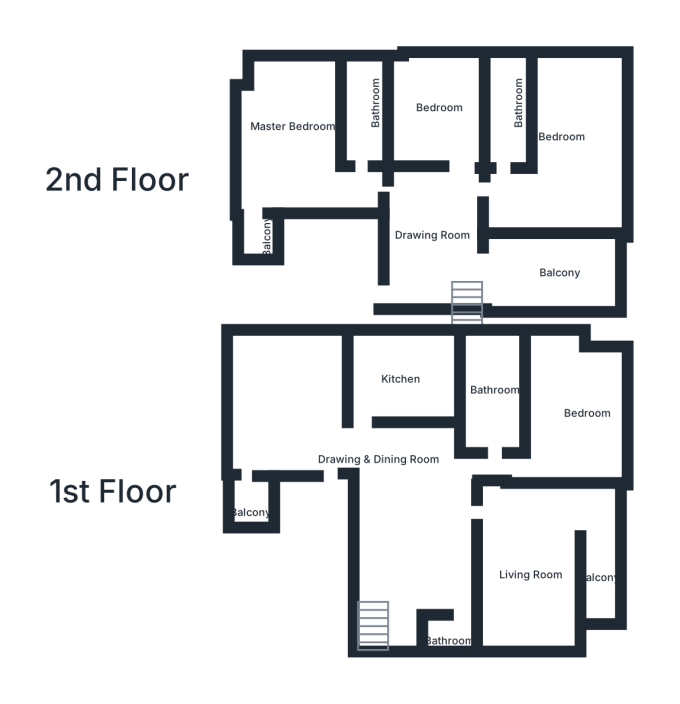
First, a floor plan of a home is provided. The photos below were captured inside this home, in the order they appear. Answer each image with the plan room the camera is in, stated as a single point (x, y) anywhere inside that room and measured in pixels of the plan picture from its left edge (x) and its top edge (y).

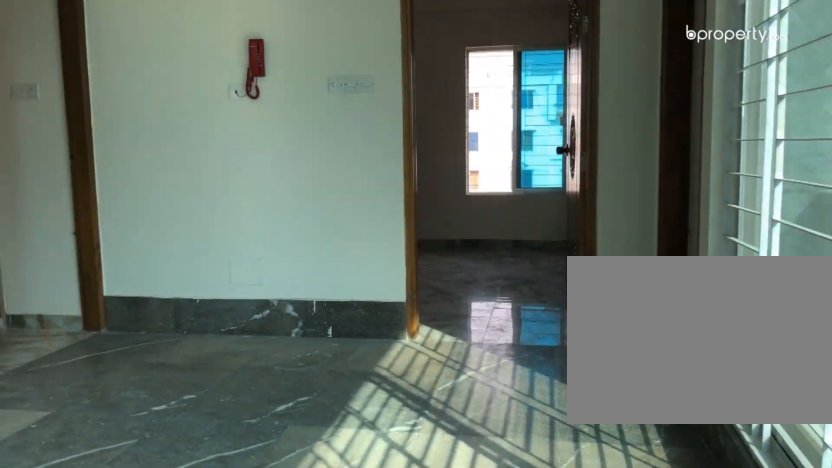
(440, 242)
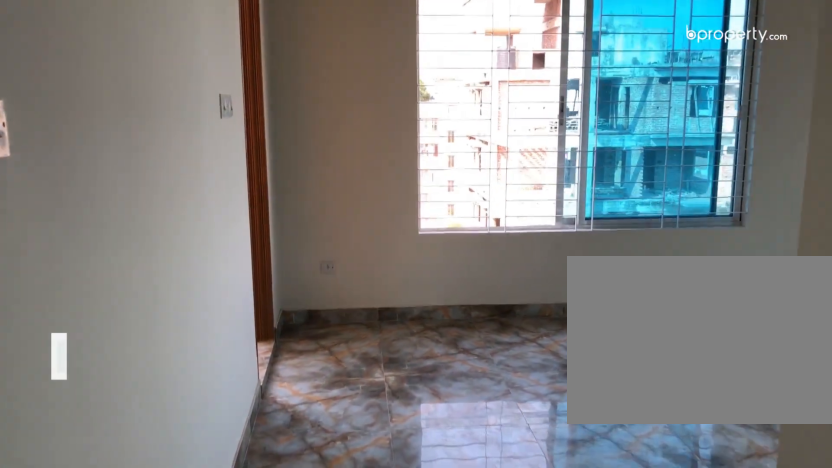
(296, 155)
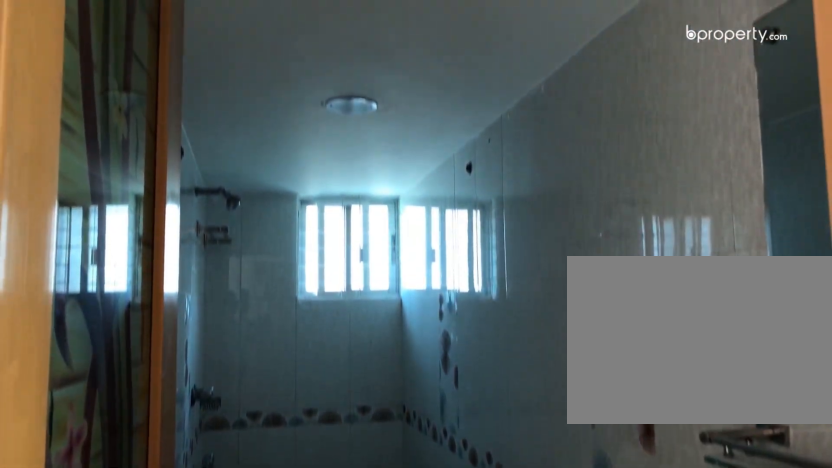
(365, 123)
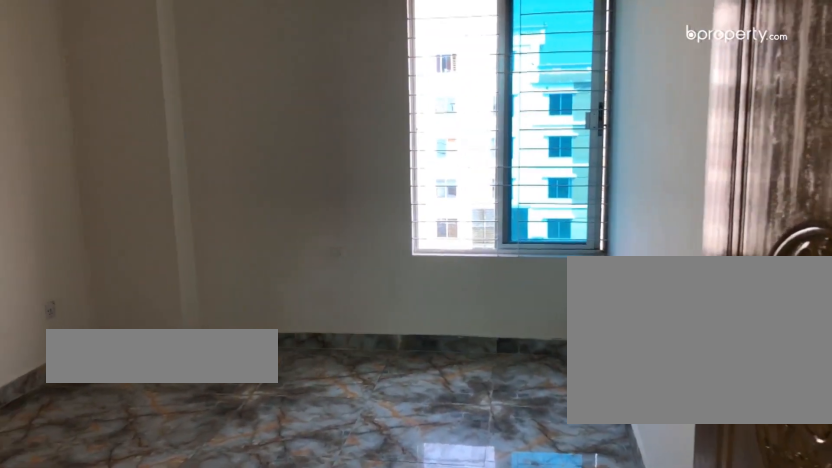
(445, 110)
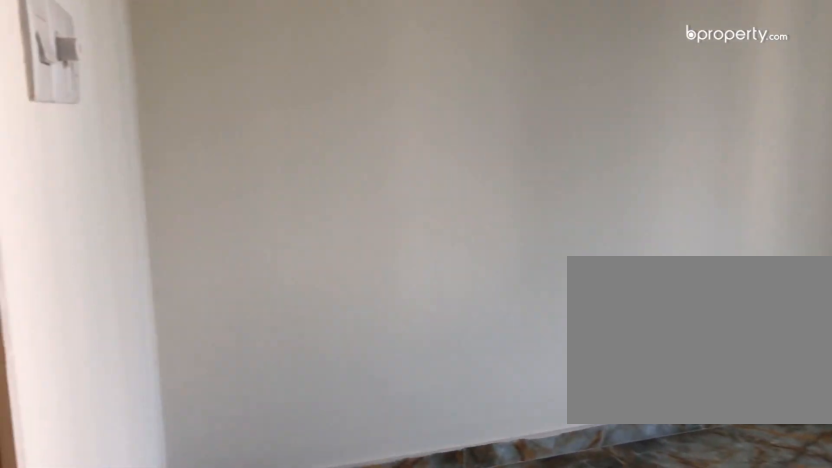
(445, 110)
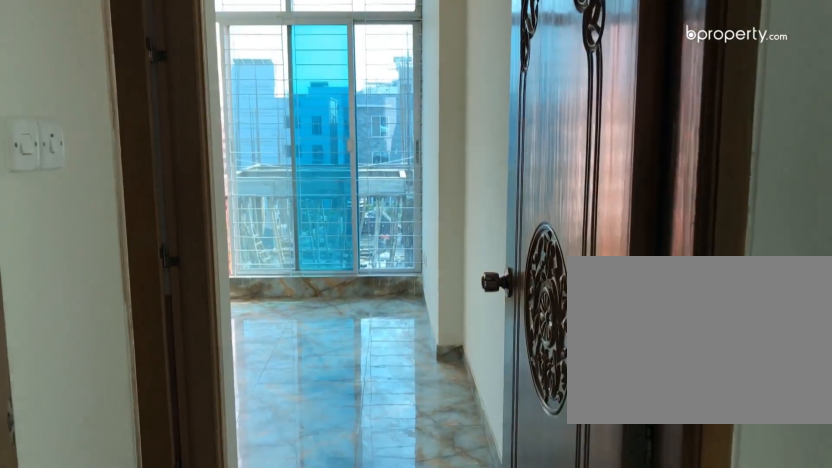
(526, 200)
